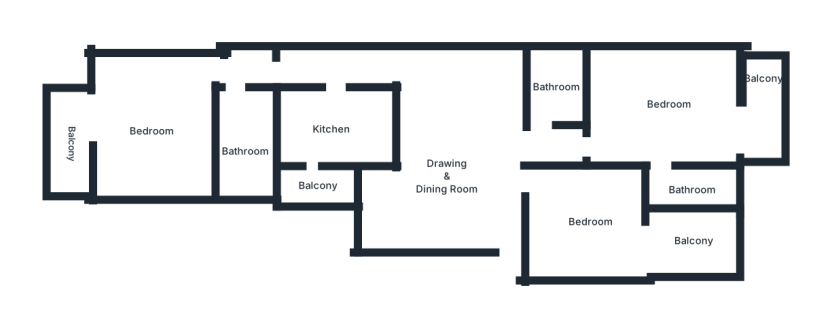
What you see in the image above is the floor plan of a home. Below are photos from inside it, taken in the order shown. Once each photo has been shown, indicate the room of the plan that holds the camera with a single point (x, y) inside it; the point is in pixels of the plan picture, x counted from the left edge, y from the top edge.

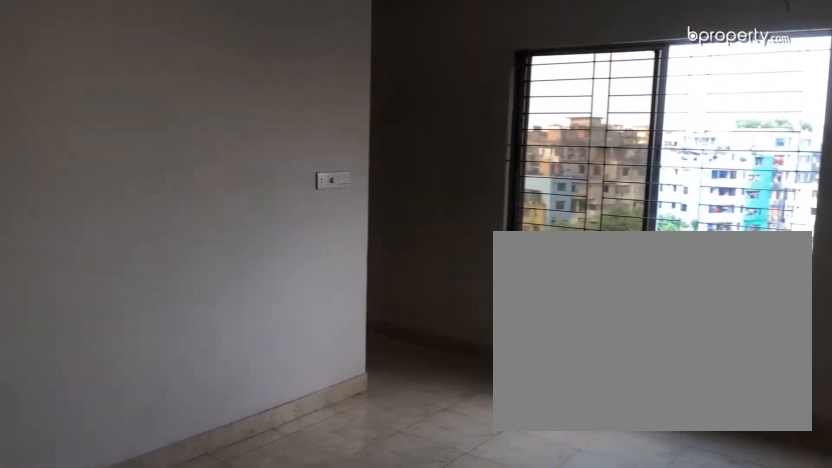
(444, 189)
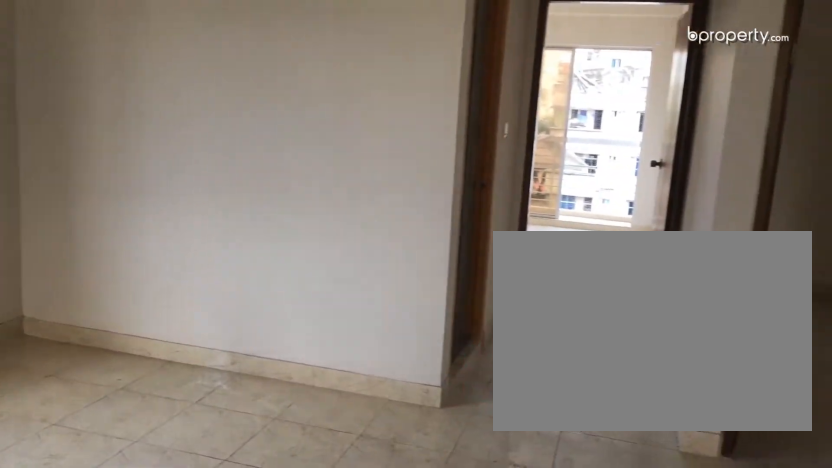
(444, 189)
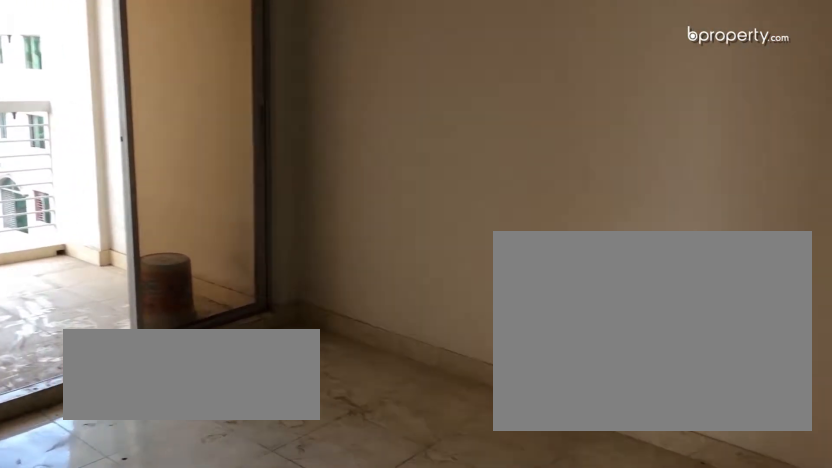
(591, 242)
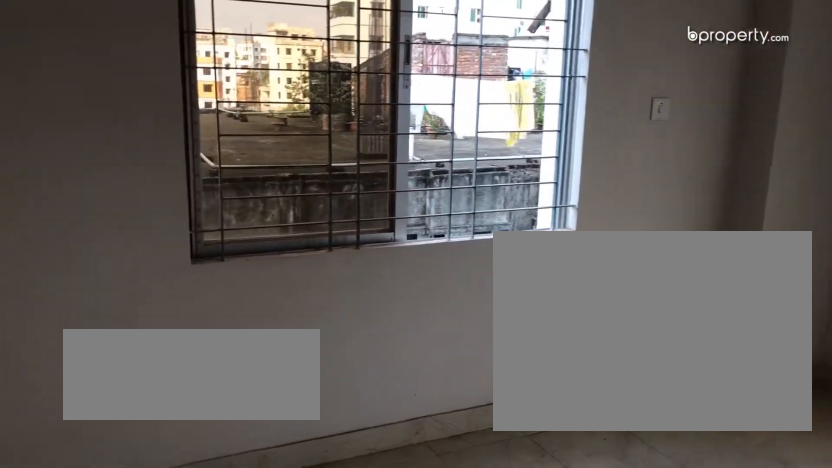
(664, 118)
